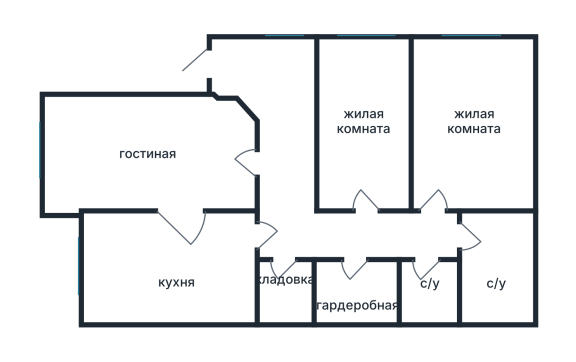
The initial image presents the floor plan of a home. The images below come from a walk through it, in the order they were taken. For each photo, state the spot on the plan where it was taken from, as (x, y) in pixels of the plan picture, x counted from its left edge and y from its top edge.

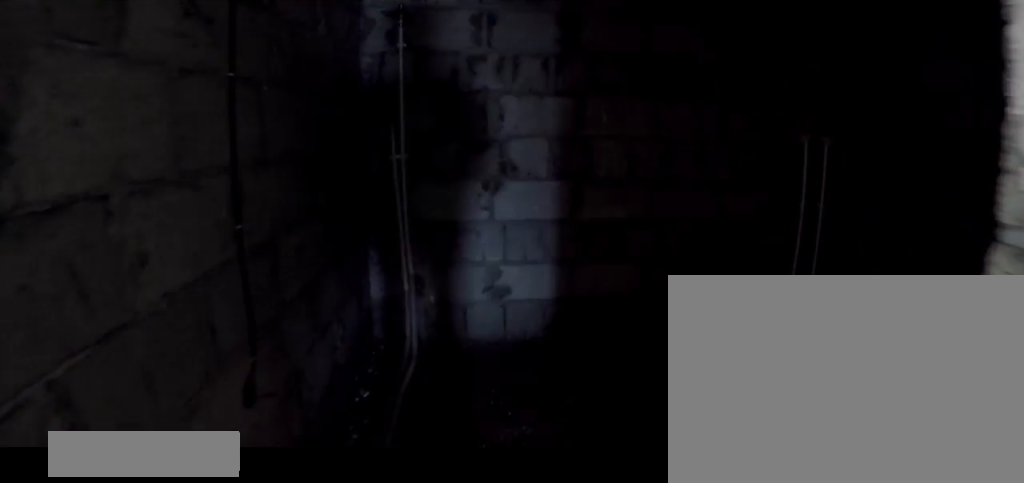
(461, 237)
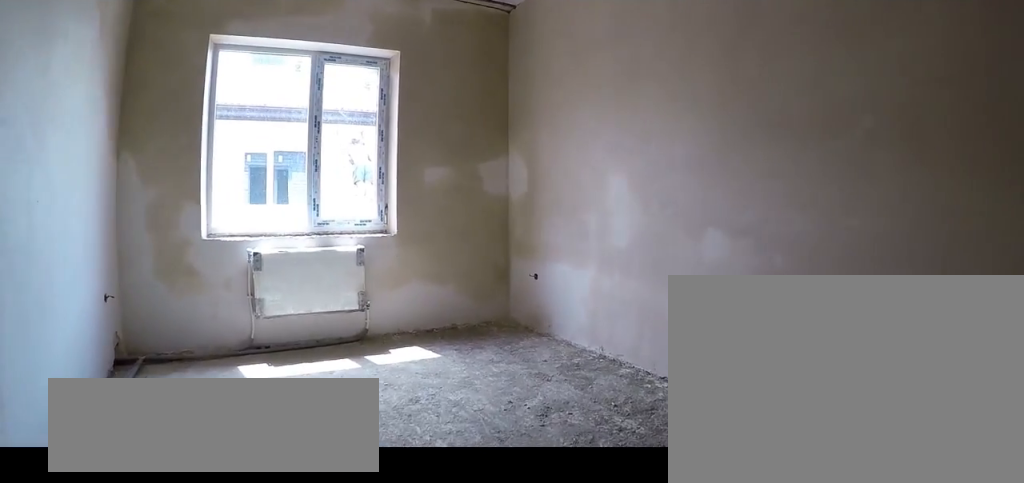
(470, 121)
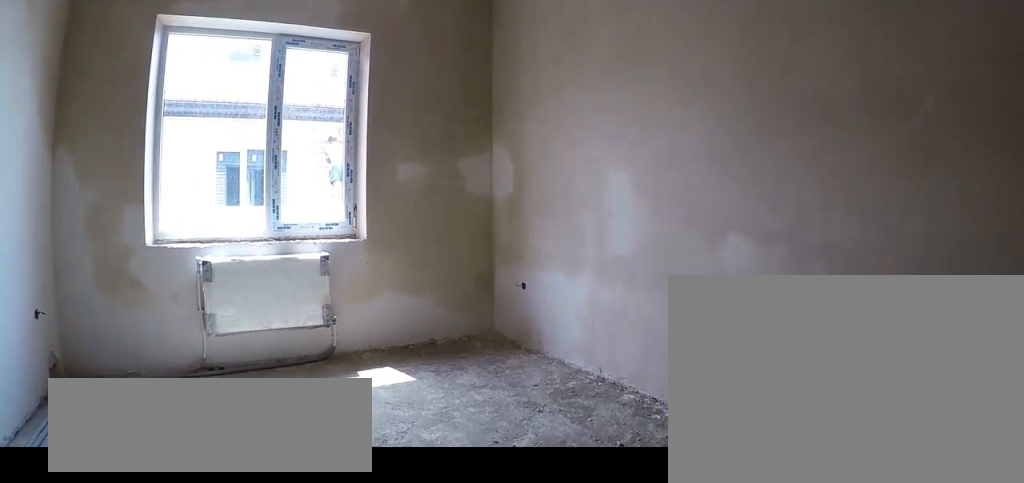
(469, 123)
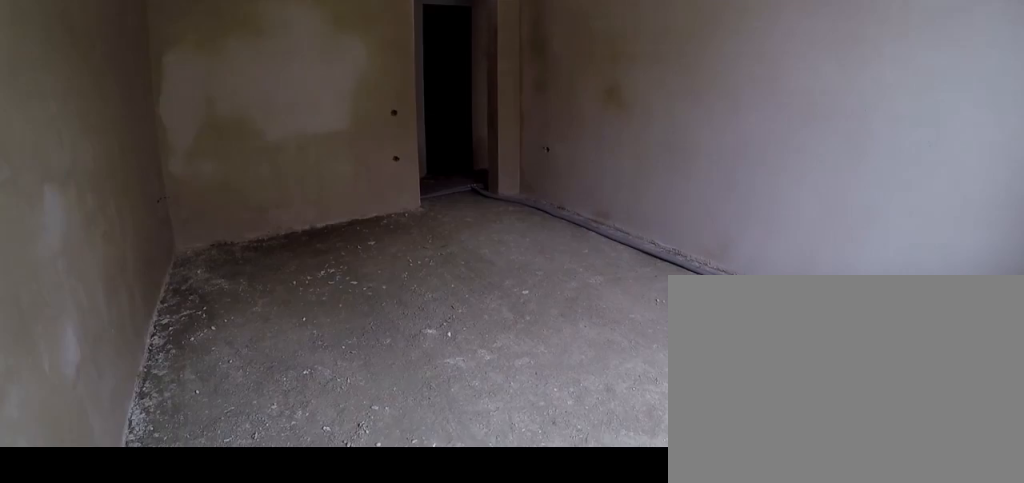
(515, 61)
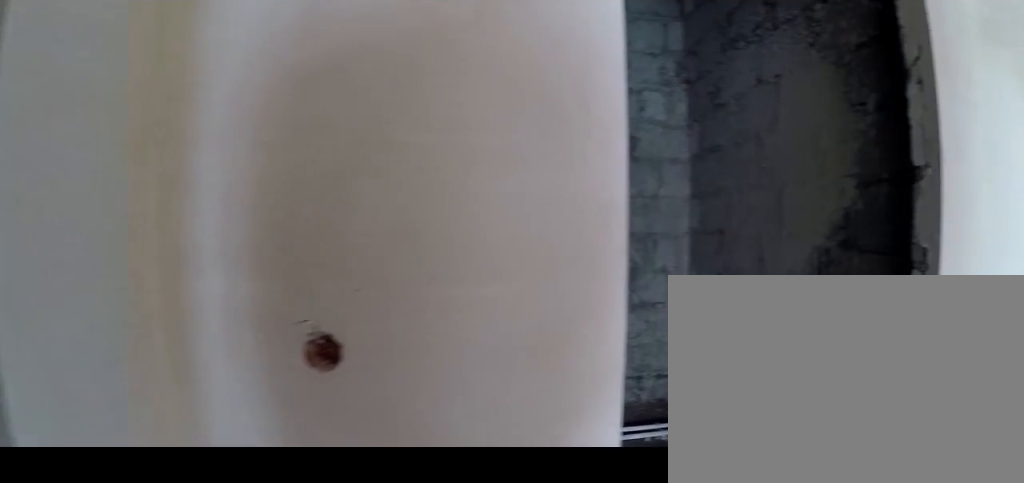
(431, 224)
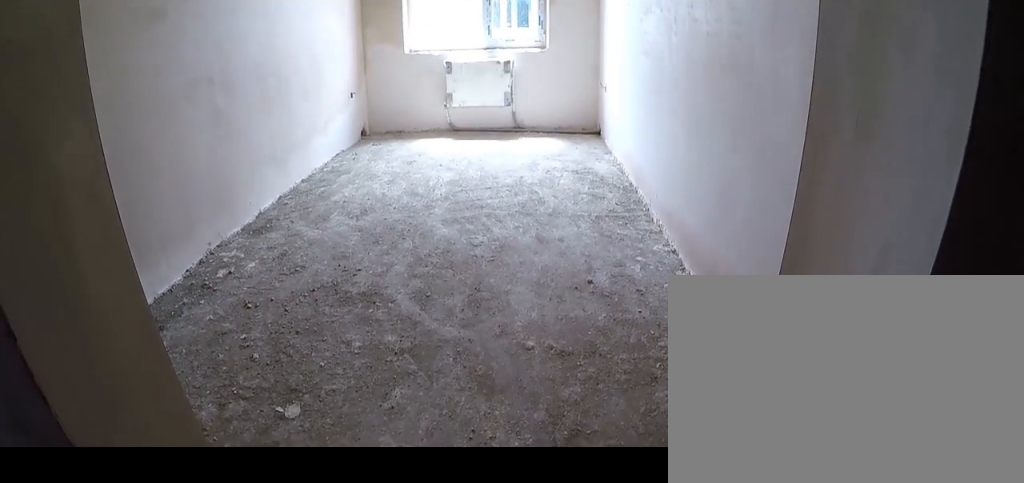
(367, 214)
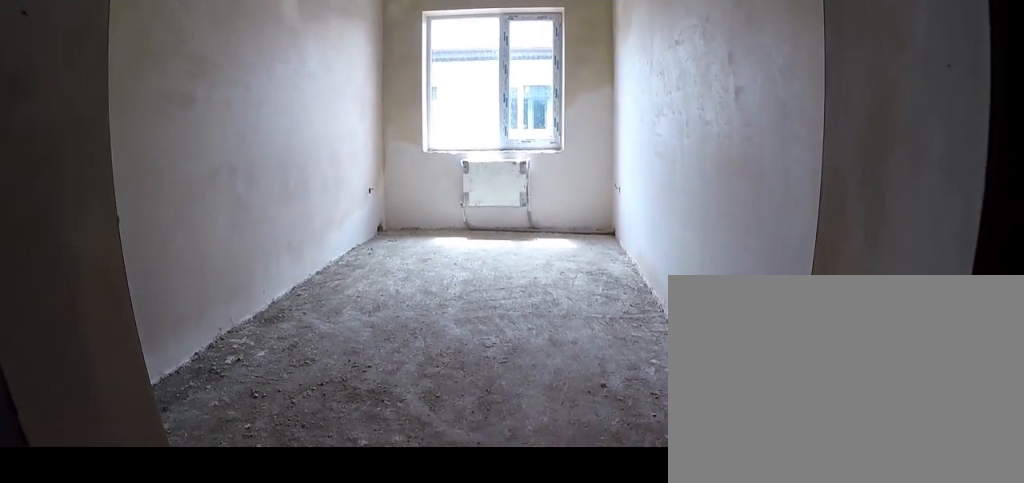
(367, 214)
